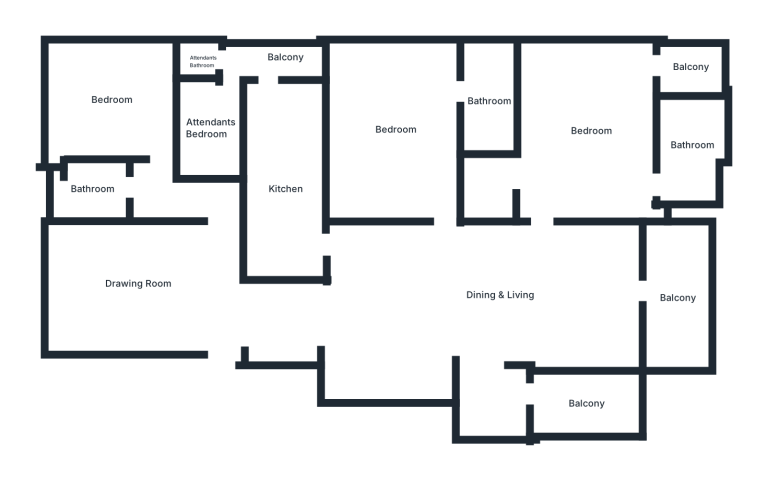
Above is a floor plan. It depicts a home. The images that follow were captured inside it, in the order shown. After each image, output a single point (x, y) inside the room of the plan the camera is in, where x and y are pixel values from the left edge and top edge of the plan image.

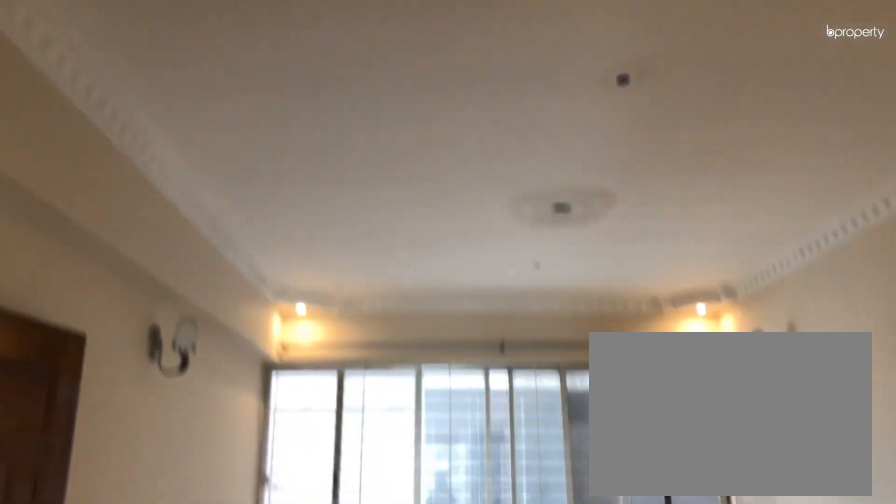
(140, 283)
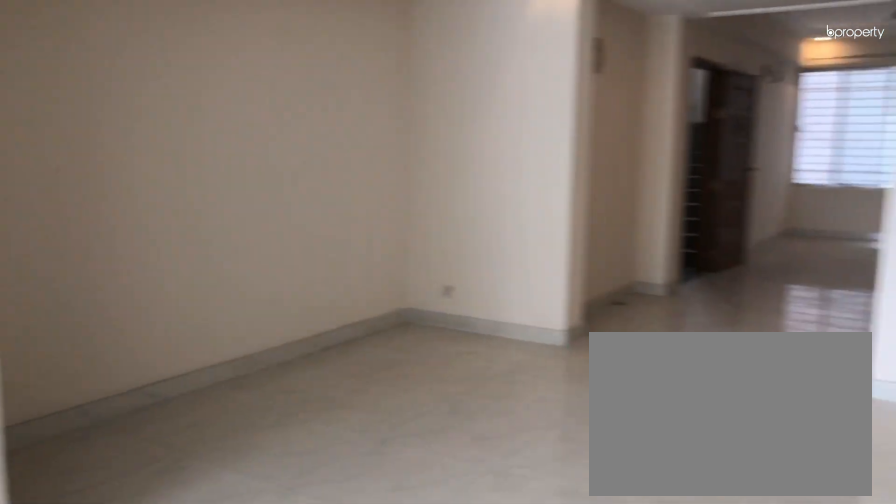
(504, 295)
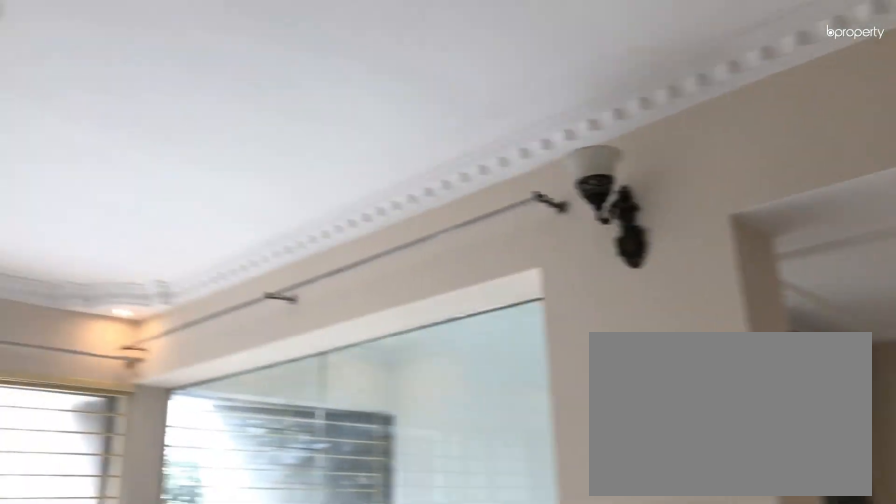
(504, 295)
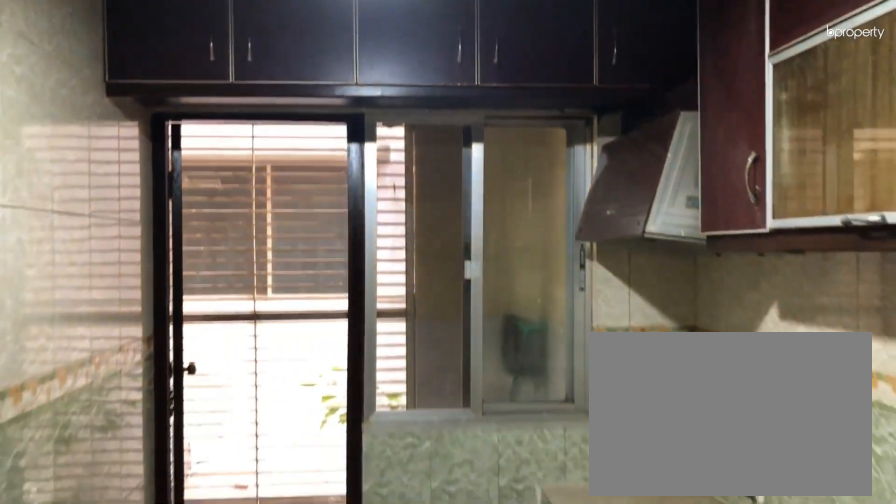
(285, 188)
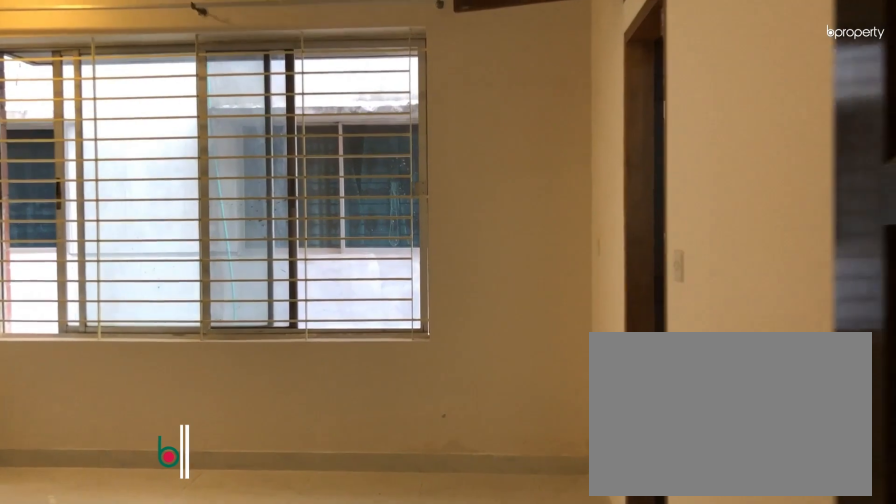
(429, 187)
